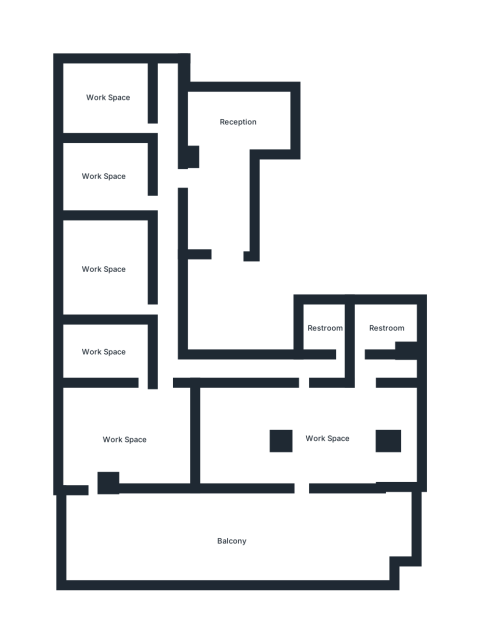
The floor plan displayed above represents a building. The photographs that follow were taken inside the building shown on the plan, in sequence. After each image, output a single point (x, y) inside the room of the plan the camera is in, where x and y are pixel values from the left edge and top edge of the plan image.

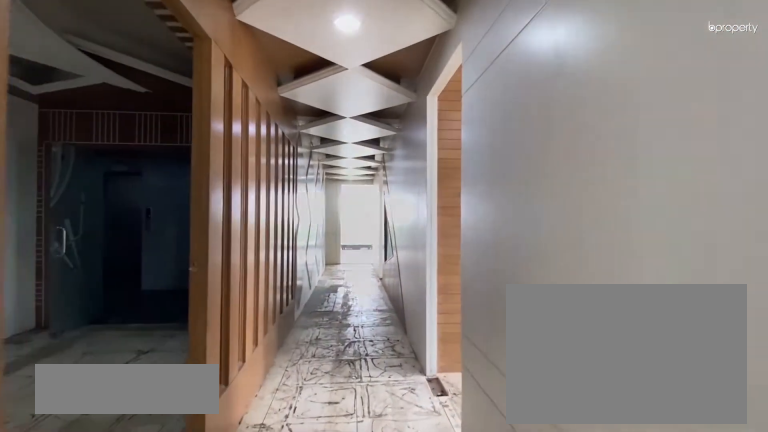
(167, 316)
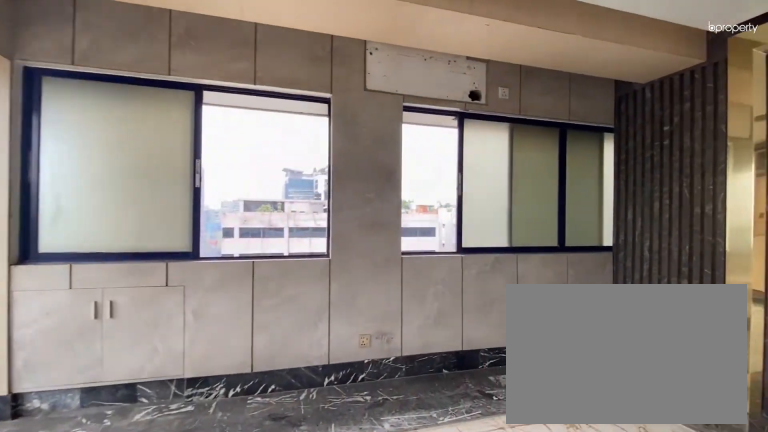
(125, 440)
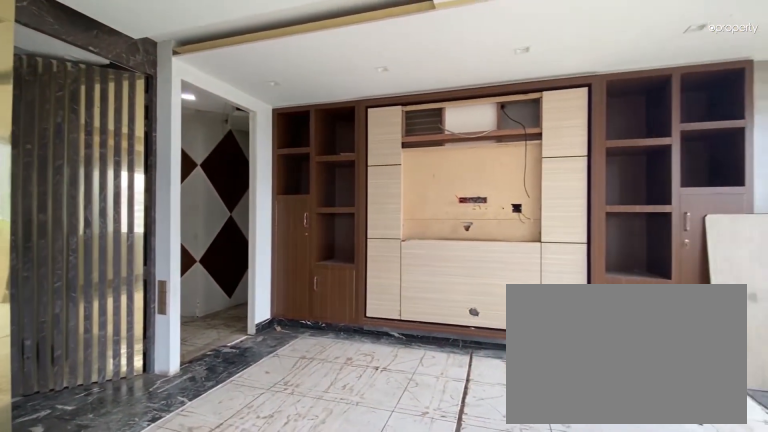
(125, 440)
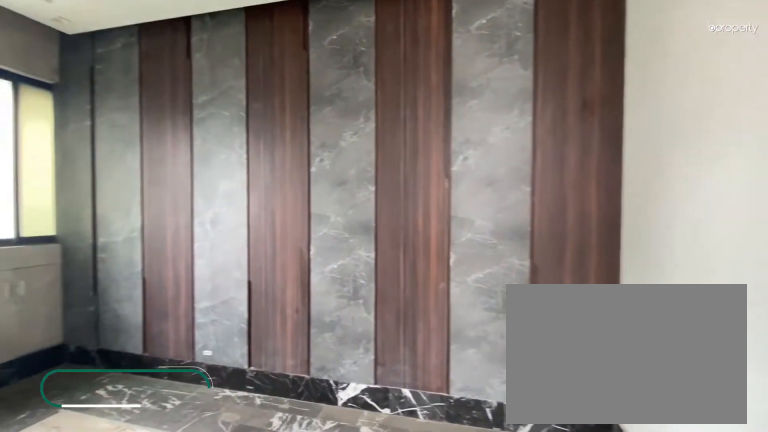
(103, 352)
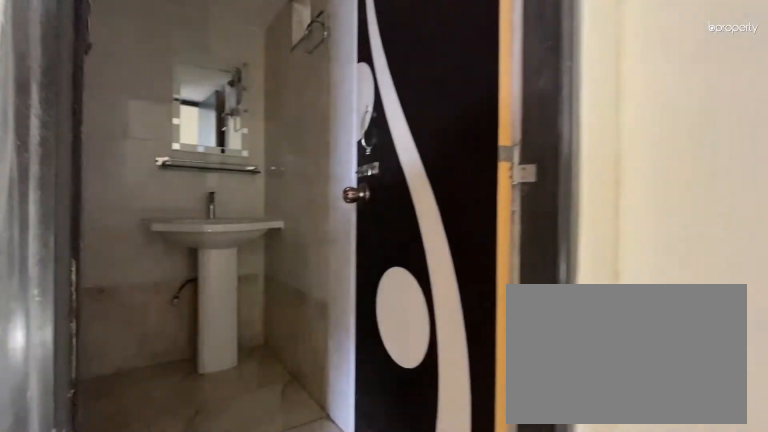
(328, 330)
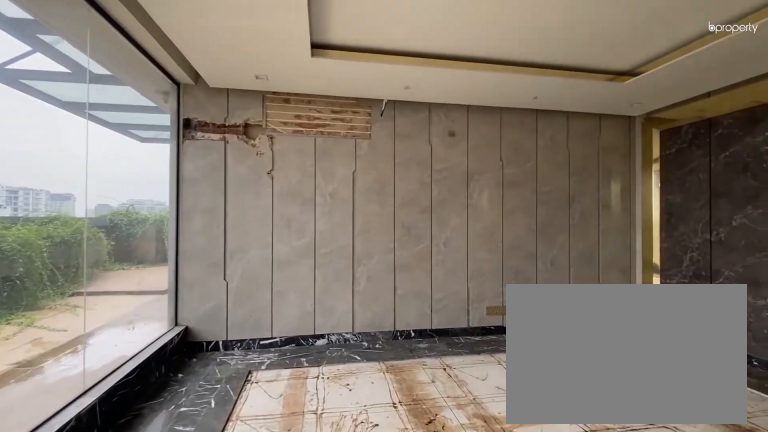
(313, 434)
